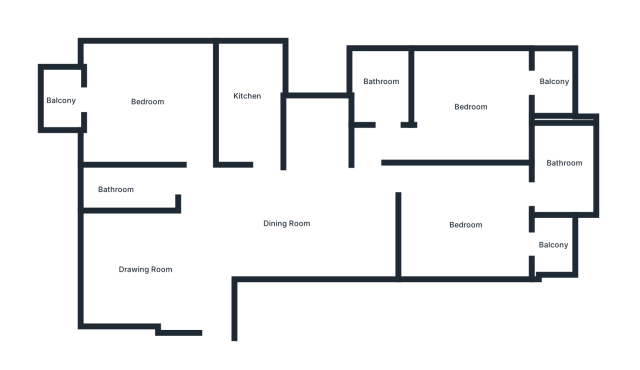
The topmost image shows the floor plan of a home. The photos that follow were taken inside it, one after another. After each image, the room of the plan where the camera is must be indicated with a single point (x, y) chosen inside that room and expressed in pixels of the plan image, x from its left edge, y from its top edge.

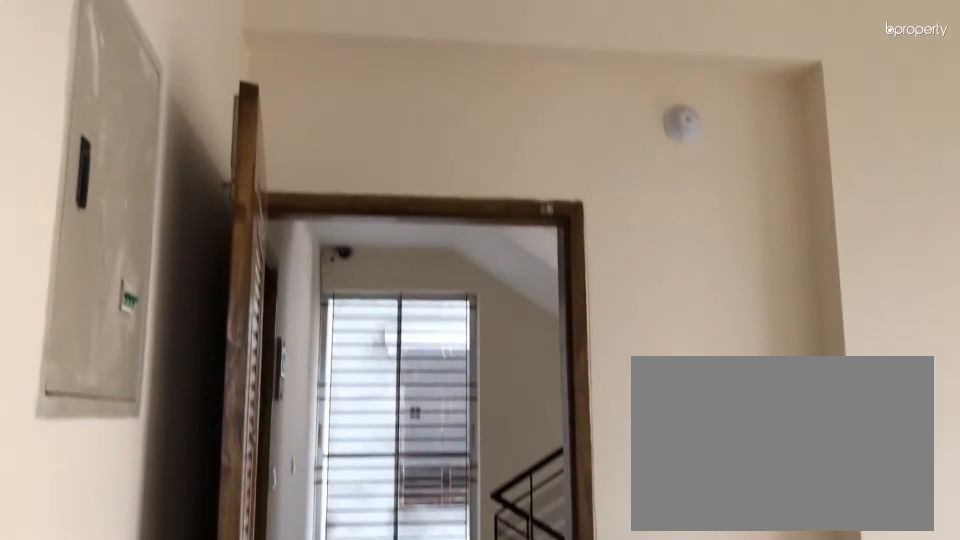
(135, 267)
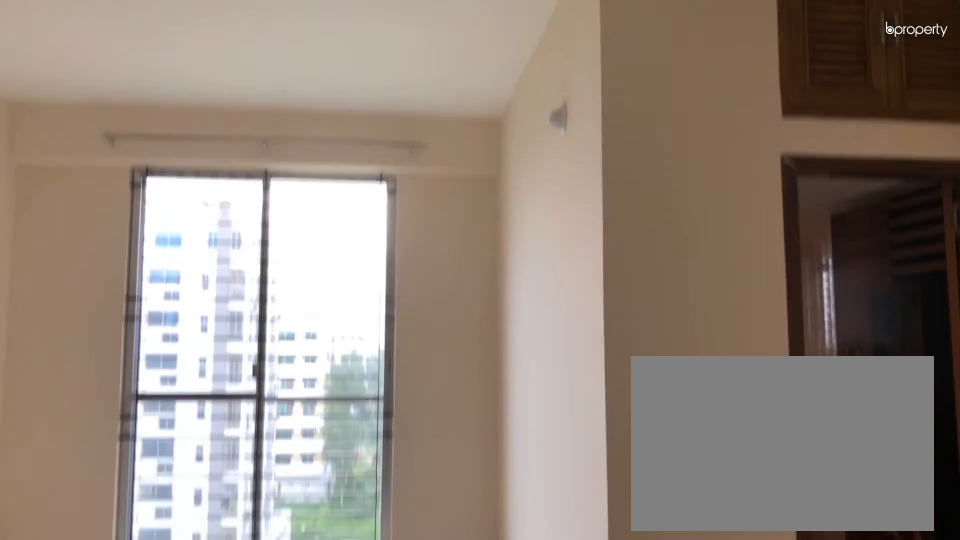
(135, 267)
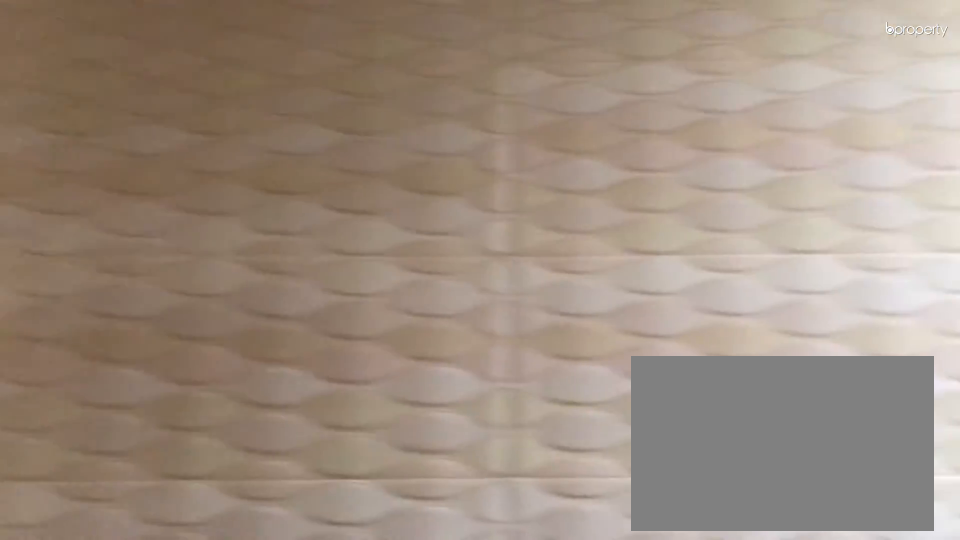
(122, 186)
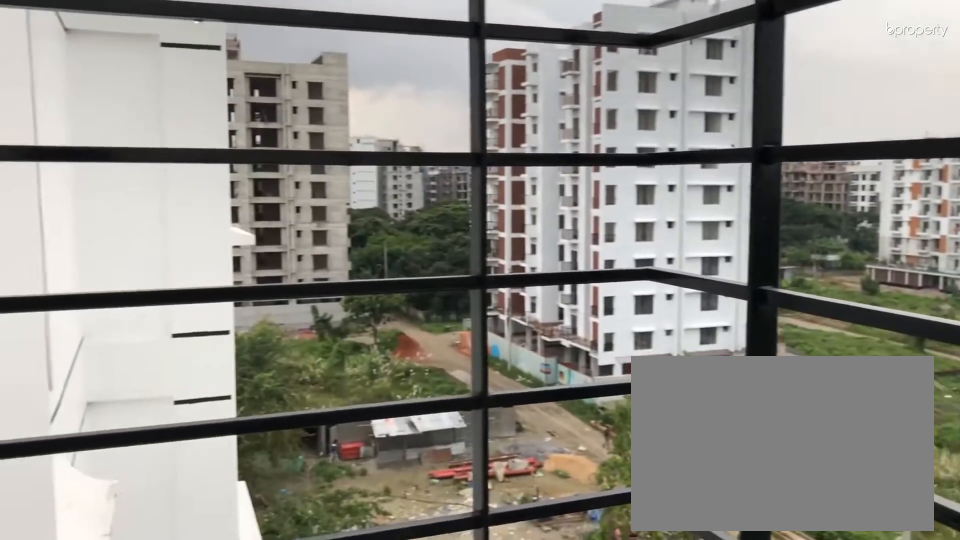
(58, 100)
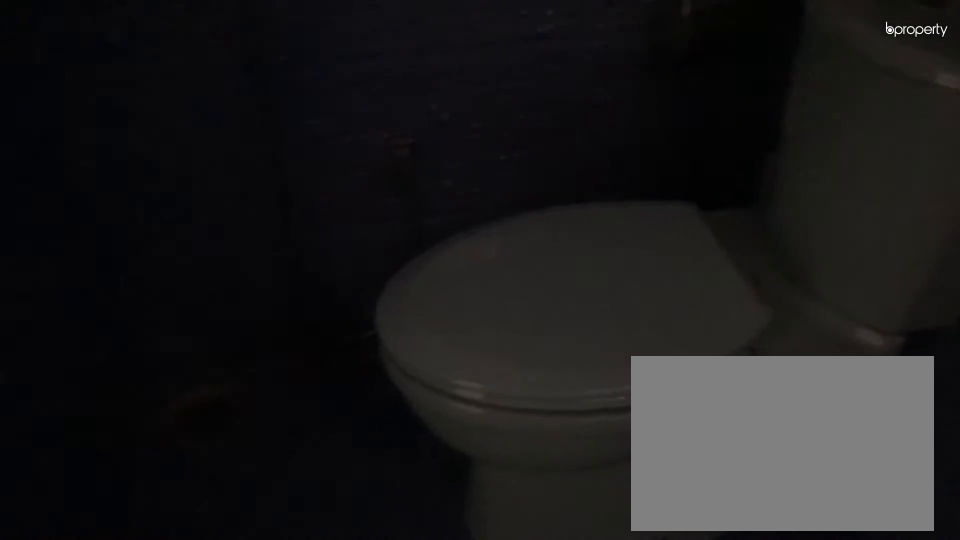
(561, 165)
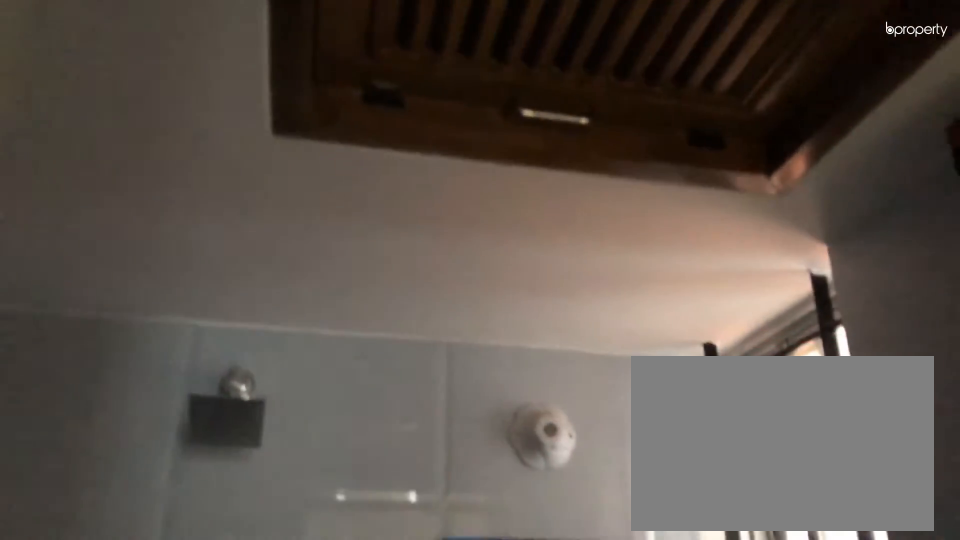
(561, 165)
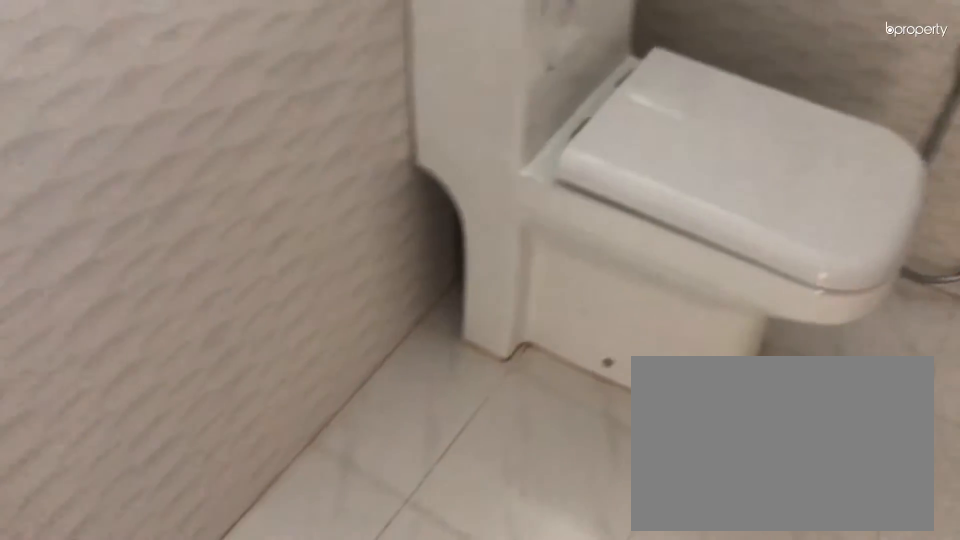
(380, 86)
